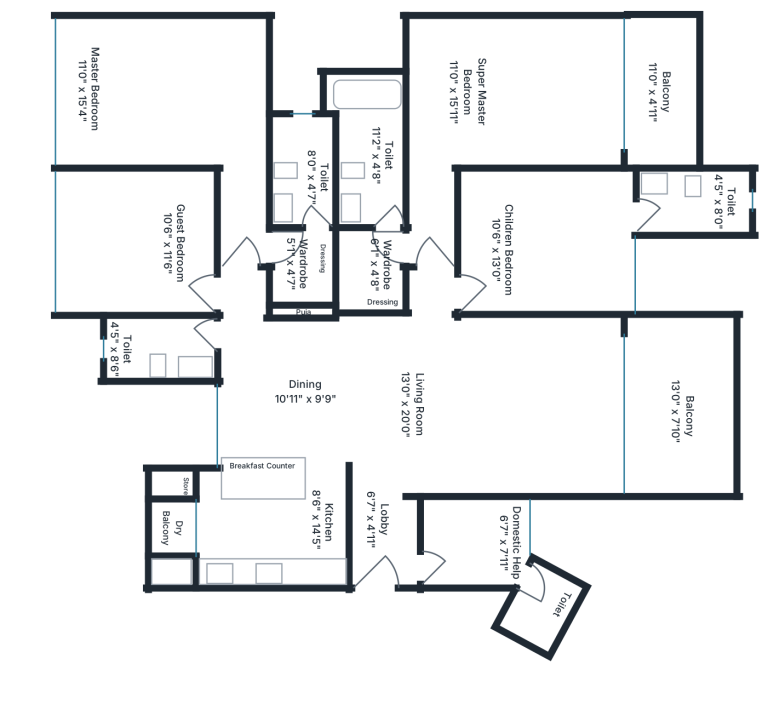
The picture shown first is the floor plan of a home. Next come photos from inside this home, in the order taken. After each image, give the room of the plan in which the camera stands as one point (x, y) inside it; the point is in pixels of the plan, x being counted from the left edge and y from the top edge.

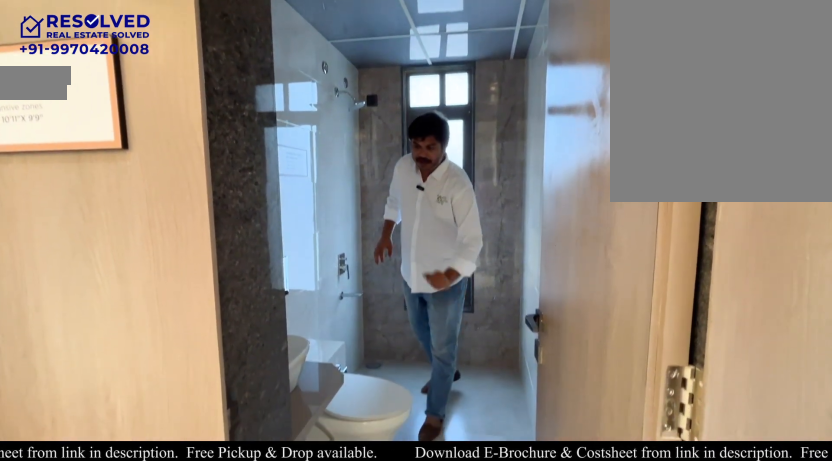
(159, 348)
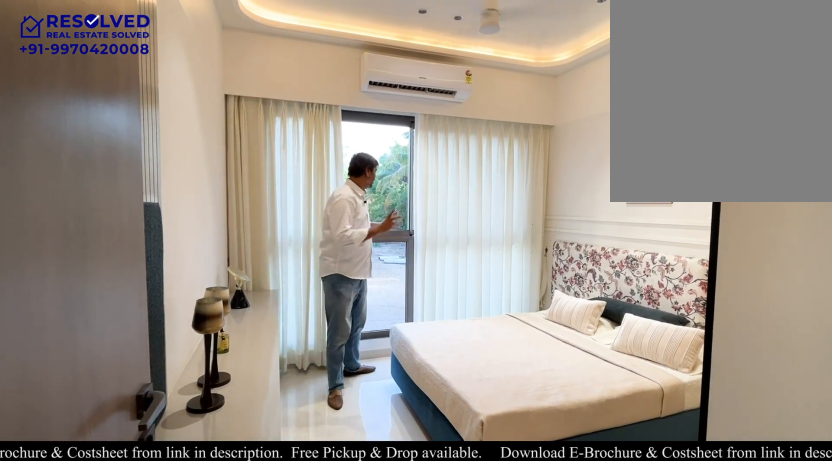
(140, 241)
